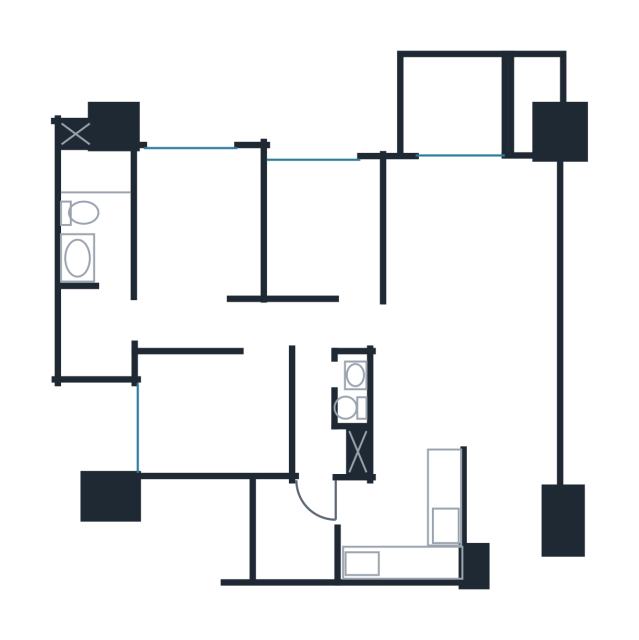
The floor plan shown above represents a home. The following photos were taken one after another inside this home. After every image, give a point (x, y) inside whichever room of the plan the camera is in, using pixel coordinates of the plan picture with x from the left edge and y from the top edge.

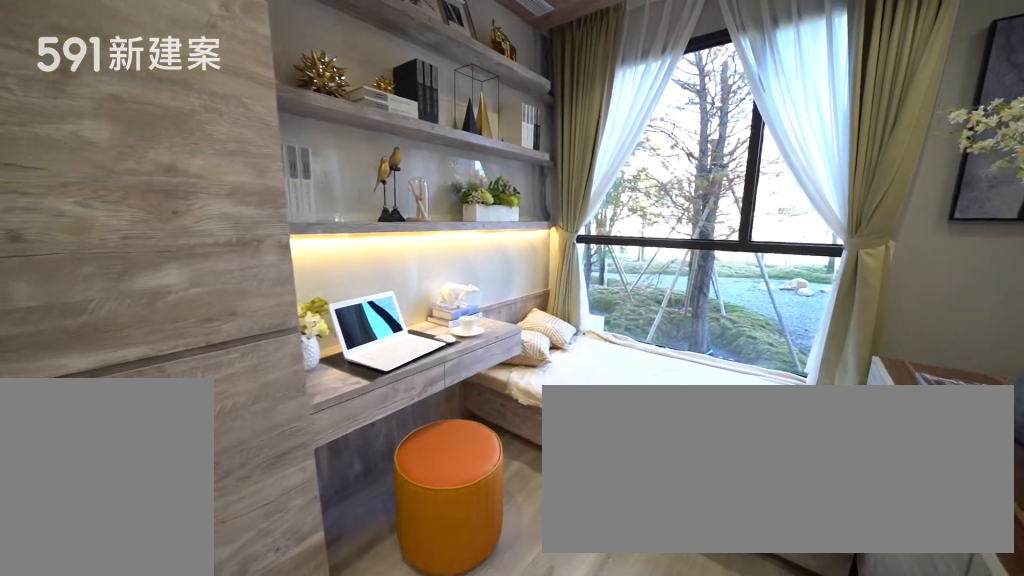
(324, 226)
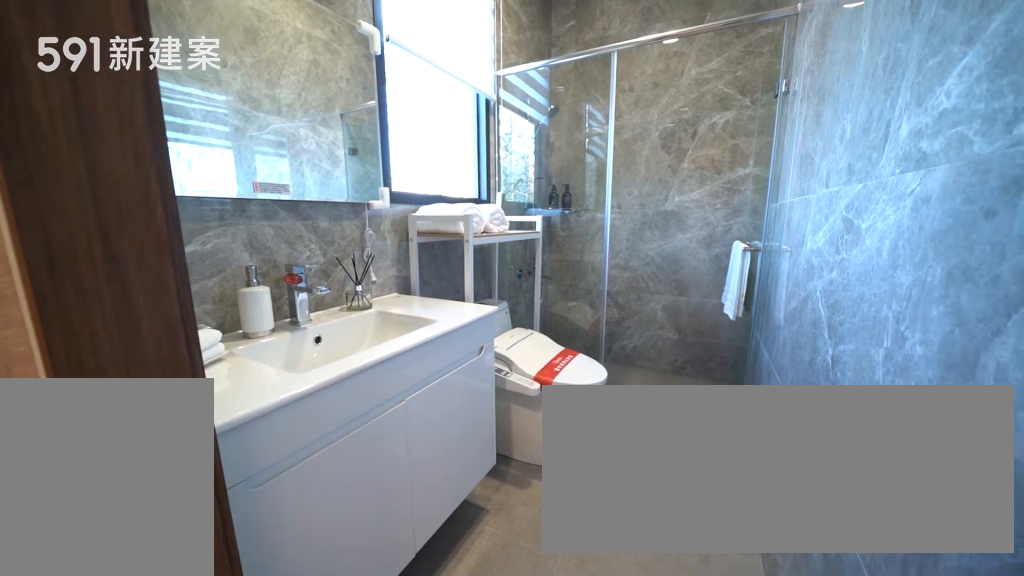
(92, 208)
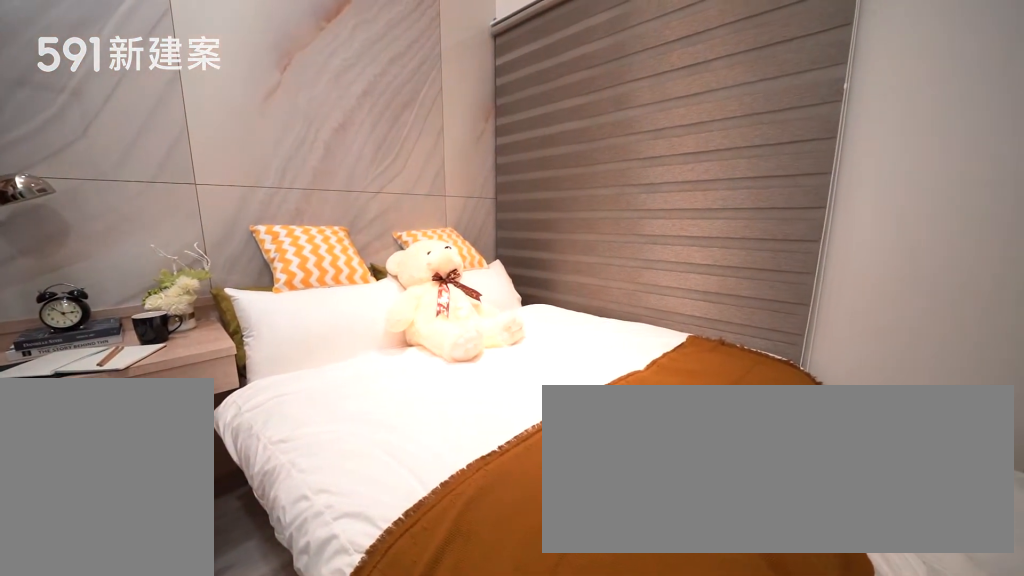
(209, 414)
